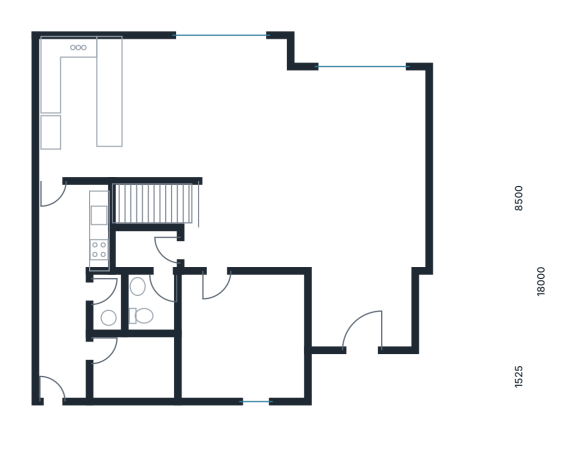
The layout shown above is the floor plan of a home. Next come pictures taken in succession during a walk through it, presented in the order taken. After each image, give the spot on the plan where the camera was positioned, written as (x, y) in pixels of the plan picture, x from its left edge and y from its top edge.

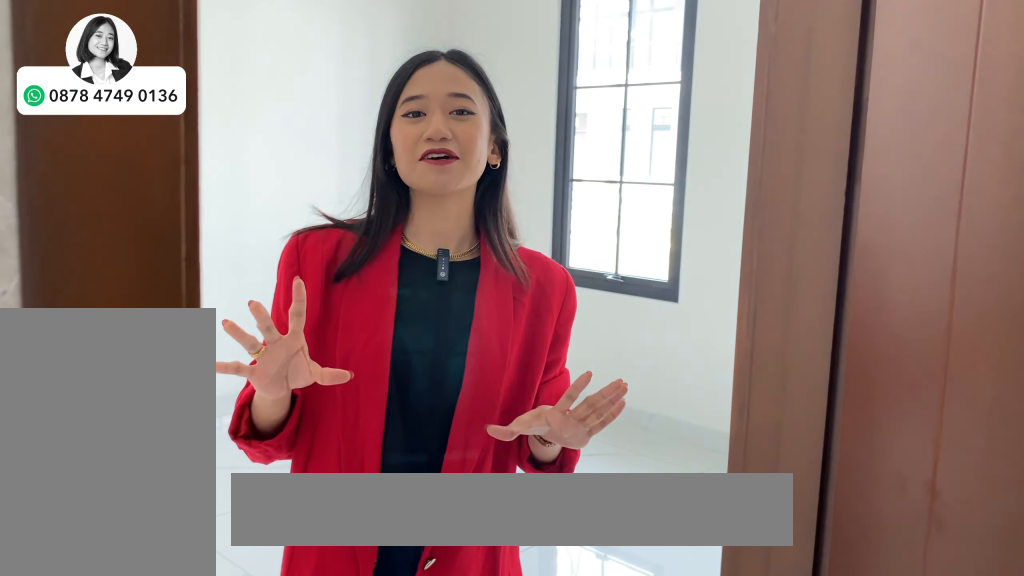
(253, 312)
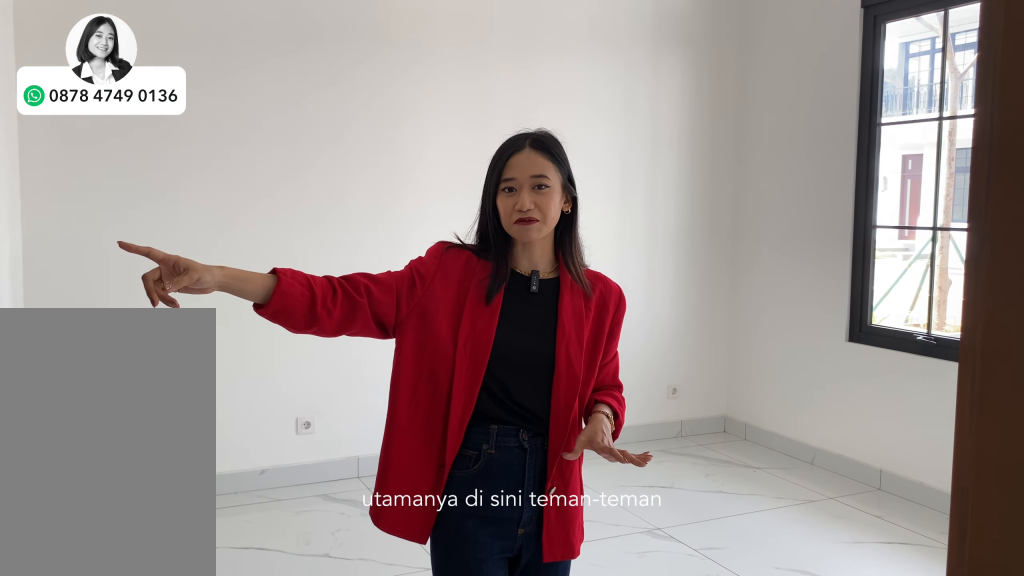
(253, 312)
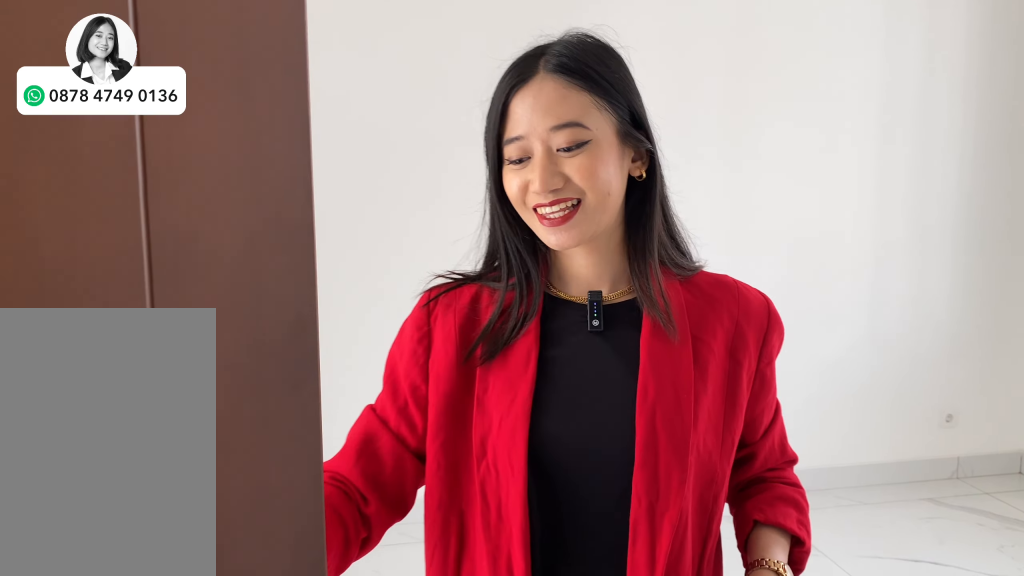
(253, 312)
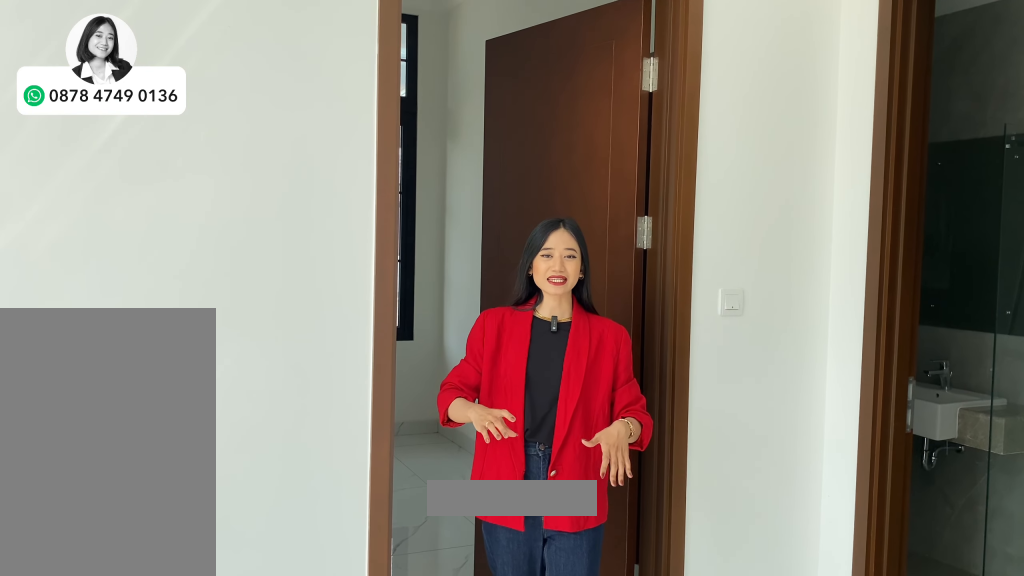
(232, 246)
